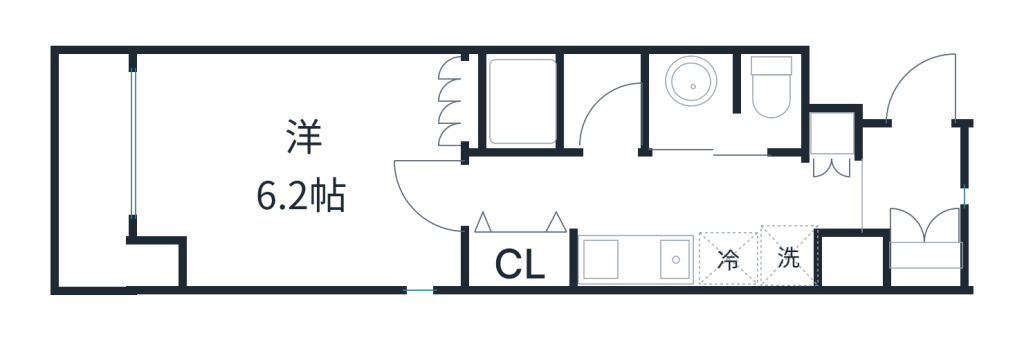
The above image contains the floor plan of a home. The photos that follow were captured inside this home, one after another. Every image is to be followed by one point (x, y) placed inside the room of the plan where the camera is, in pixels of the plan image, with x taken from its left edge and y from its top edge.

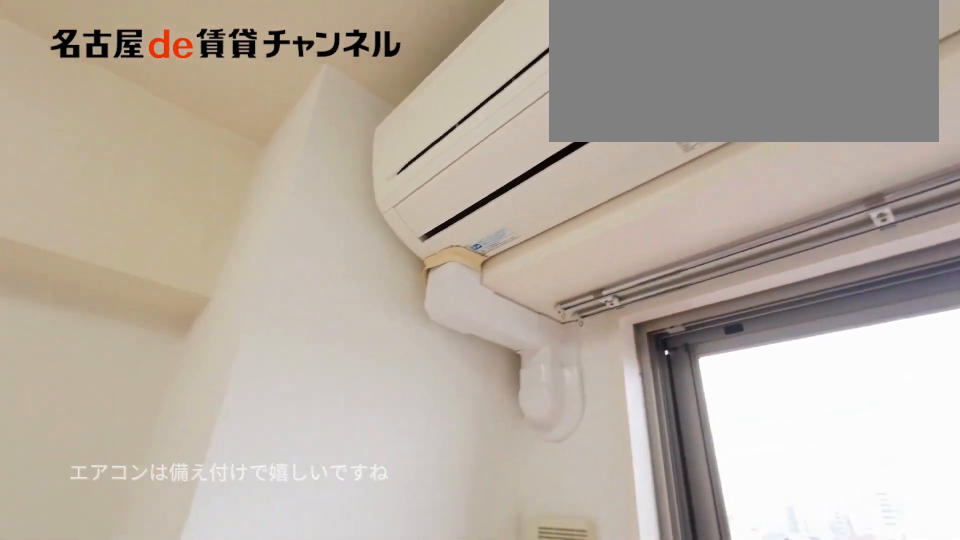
(298, 168)
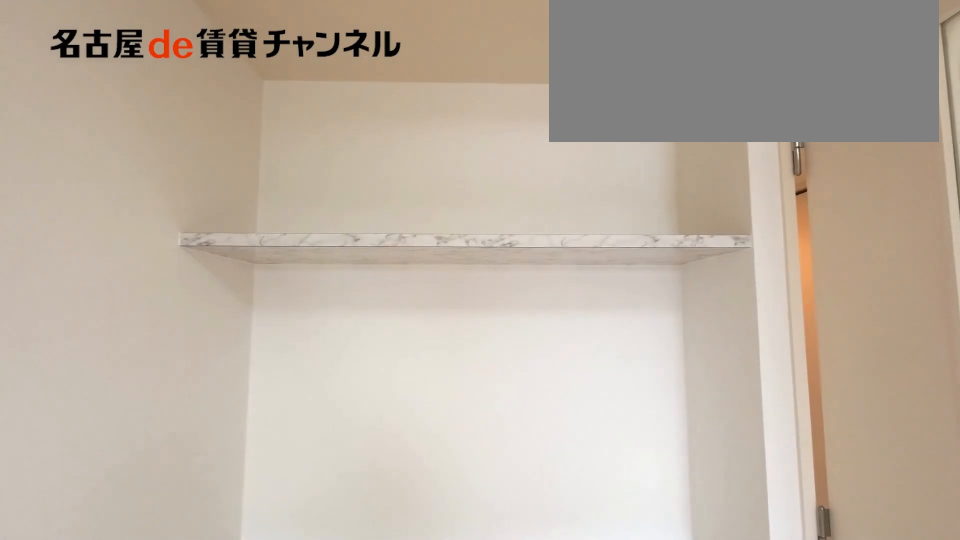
(298, 168)
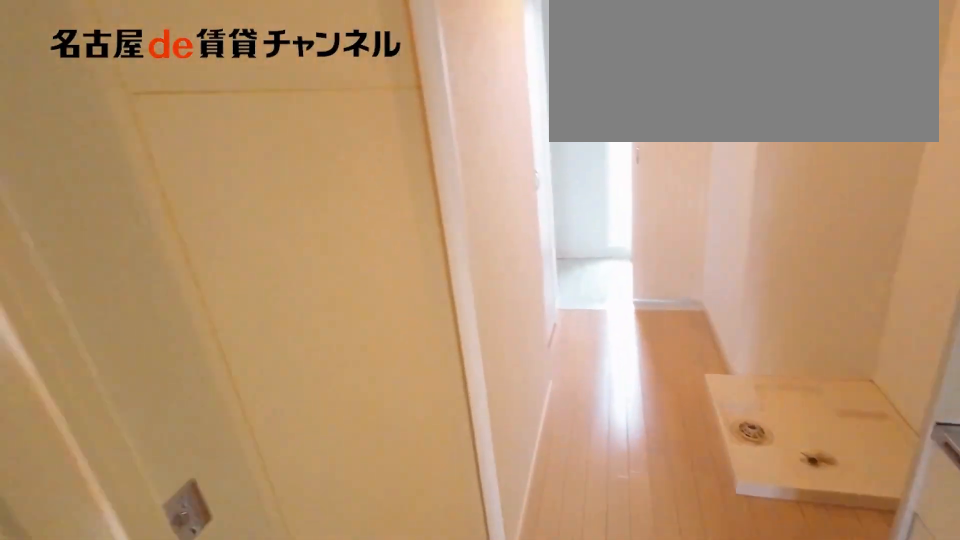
(662, 260)
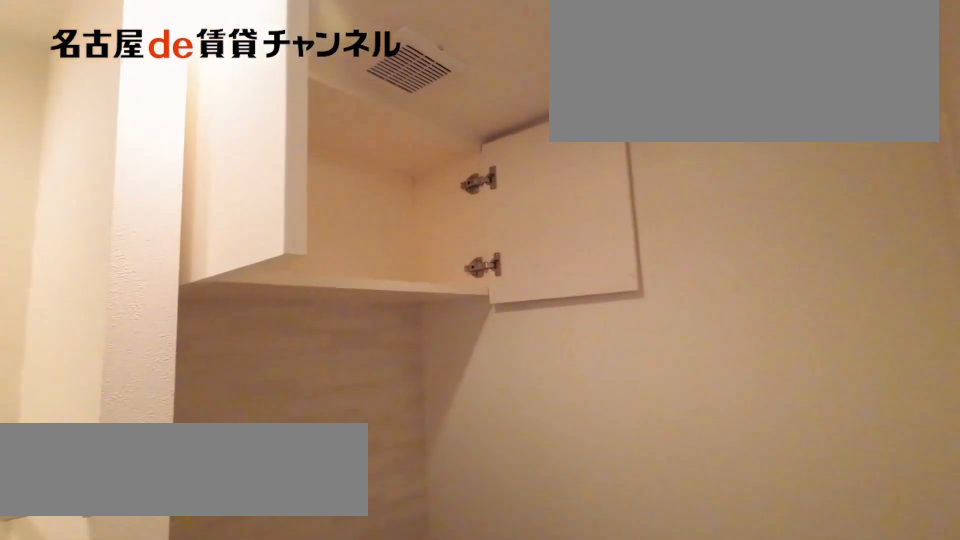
(725, 103)
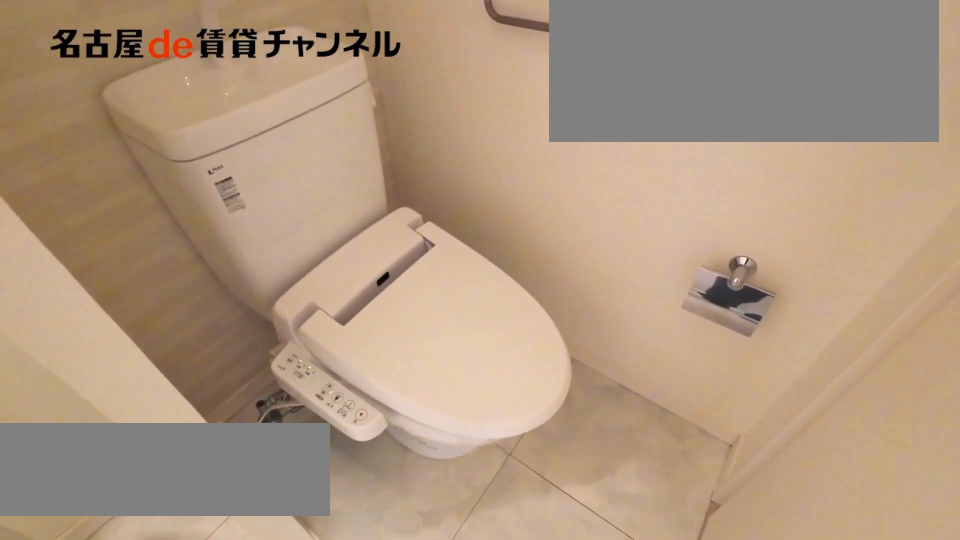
(725, 103)
